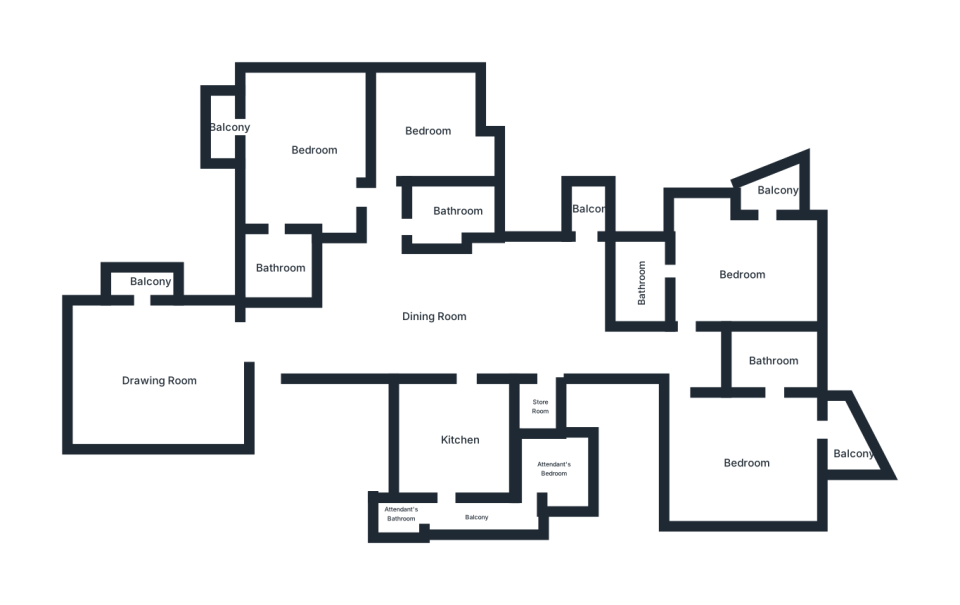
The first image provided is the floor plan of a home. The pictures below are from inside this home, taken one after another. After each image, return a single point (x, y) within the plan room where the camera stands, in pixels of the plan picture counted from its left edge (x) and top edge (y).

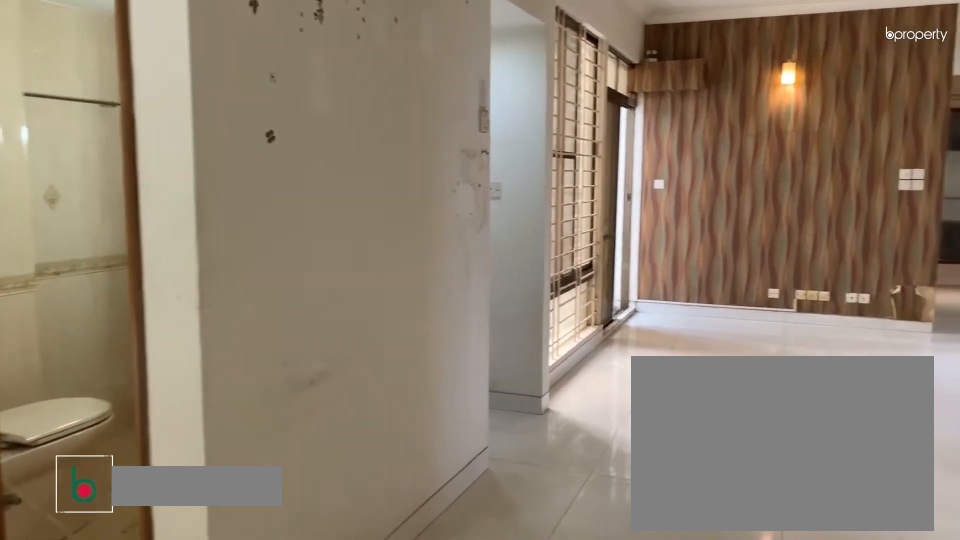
(434, 317)
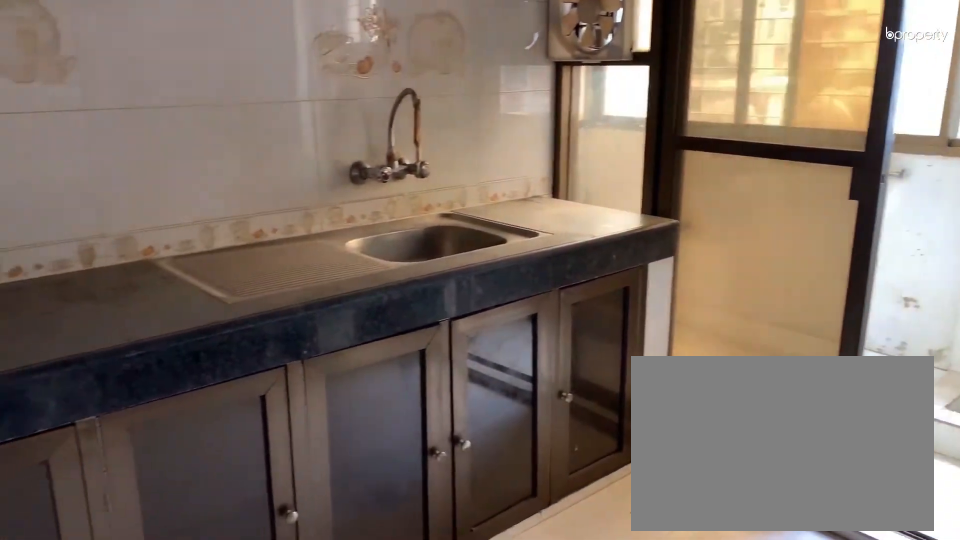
(463, 439)
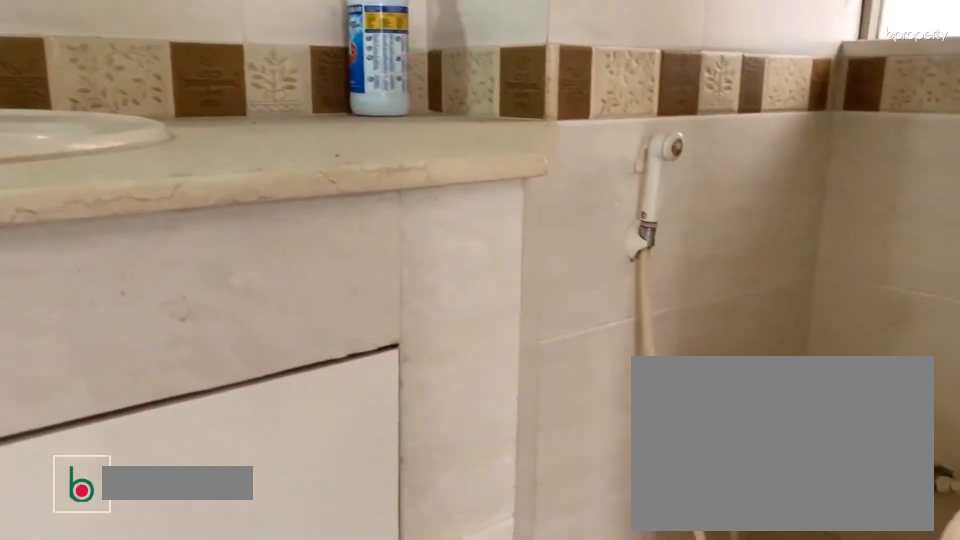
(775, 363)
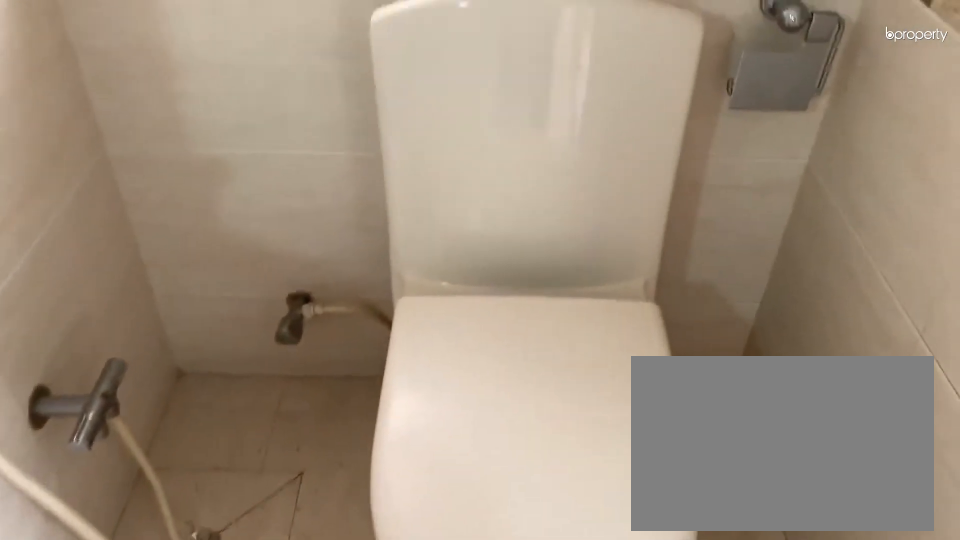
(775, 363)
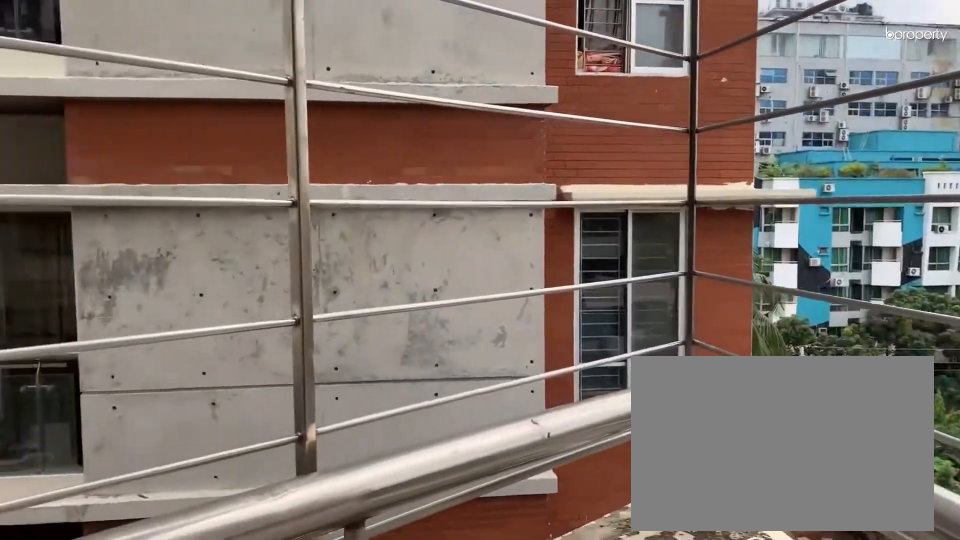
(851, 452)
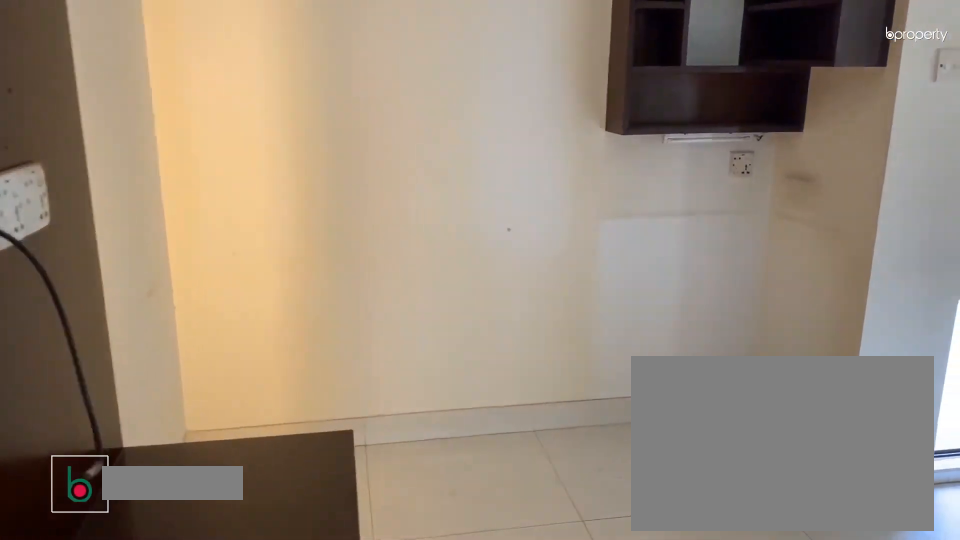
(744, 268)
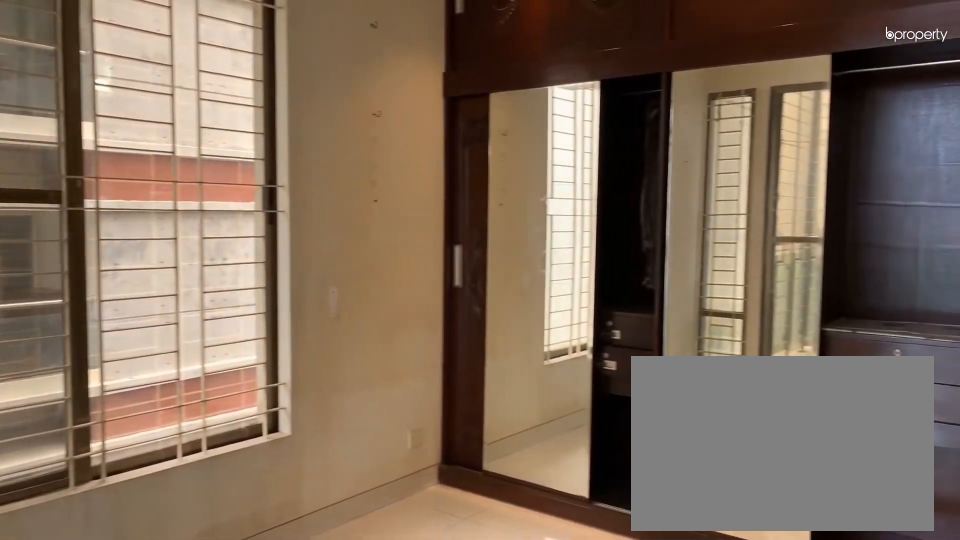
(744, 268)
